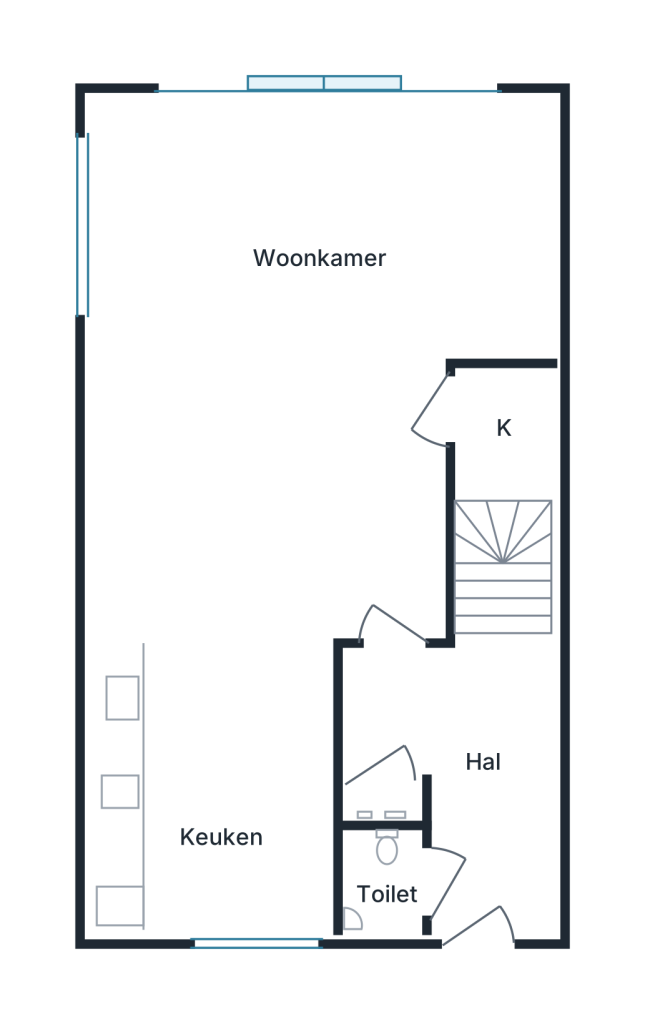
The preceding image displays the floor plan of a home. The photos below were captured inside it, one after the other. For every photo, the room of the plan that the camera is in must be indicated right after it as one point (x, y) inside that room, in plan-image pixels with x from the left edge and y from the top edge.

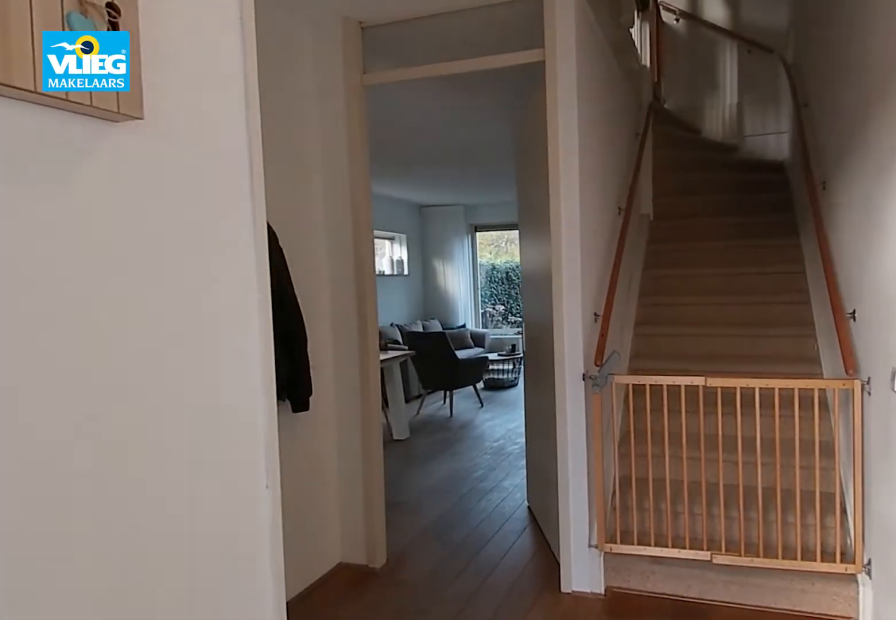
(464, 767)
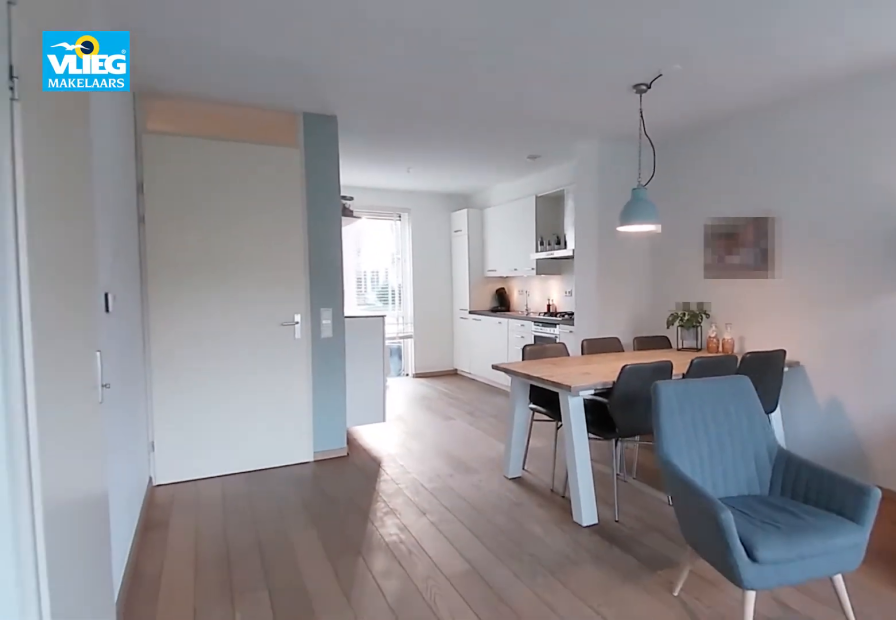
(290, 341)
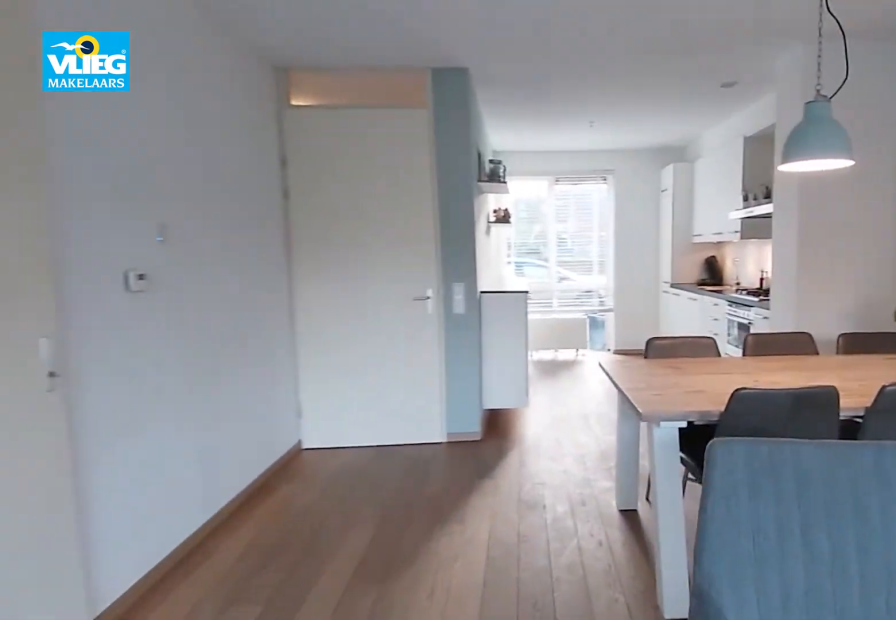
(290, 341)
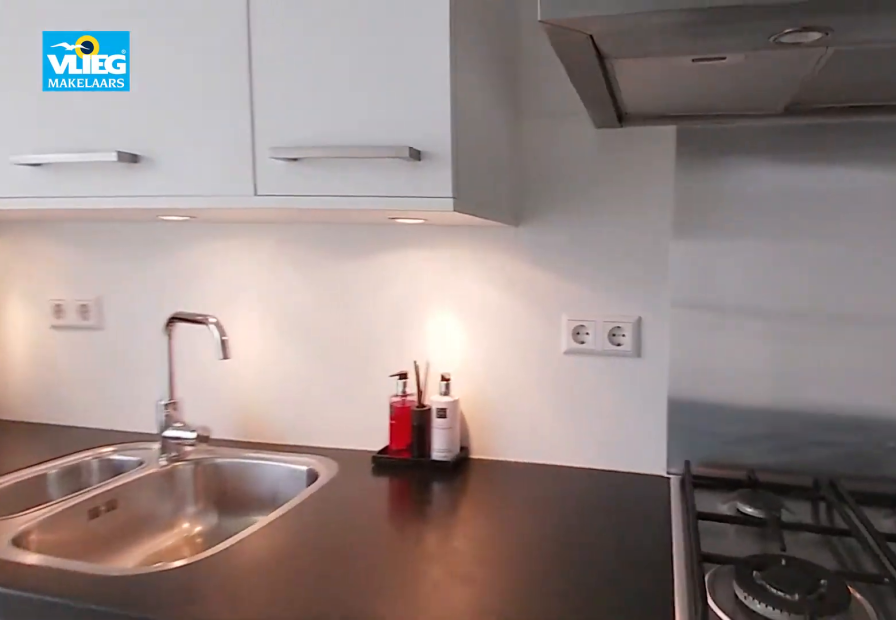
(214, 786)
